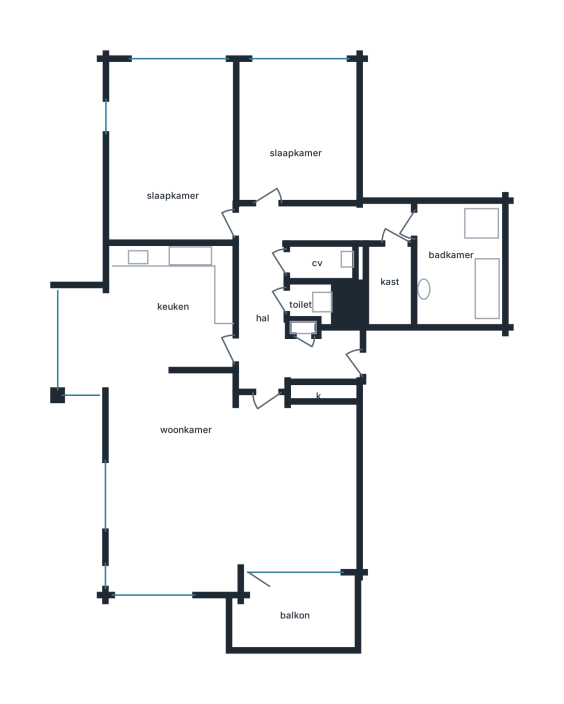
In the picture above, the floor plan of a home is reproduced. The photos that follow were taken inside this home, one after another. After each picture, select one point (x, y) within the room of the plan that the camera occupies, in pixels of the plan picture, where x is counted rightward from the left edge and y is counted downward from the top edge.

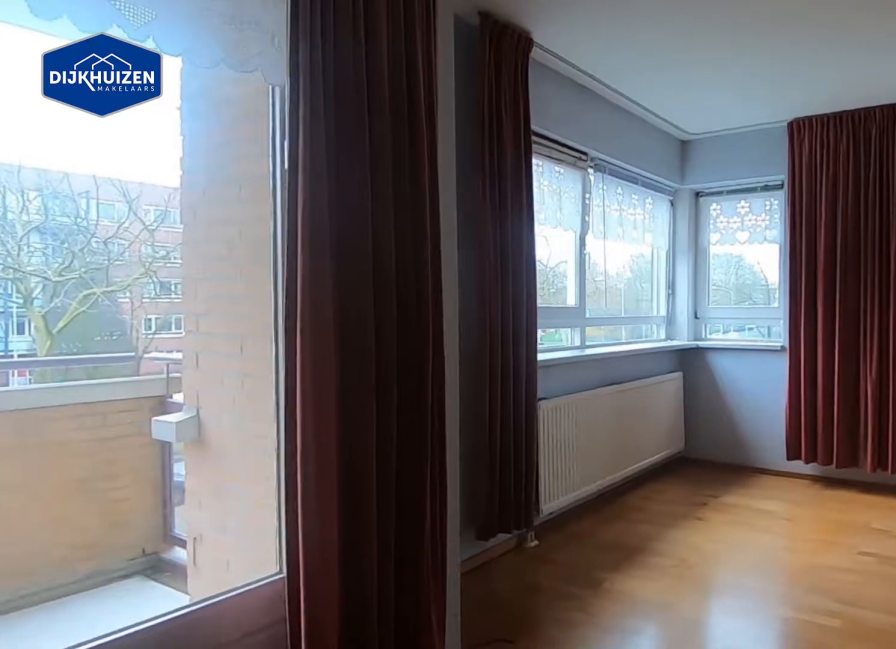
(170, 496)
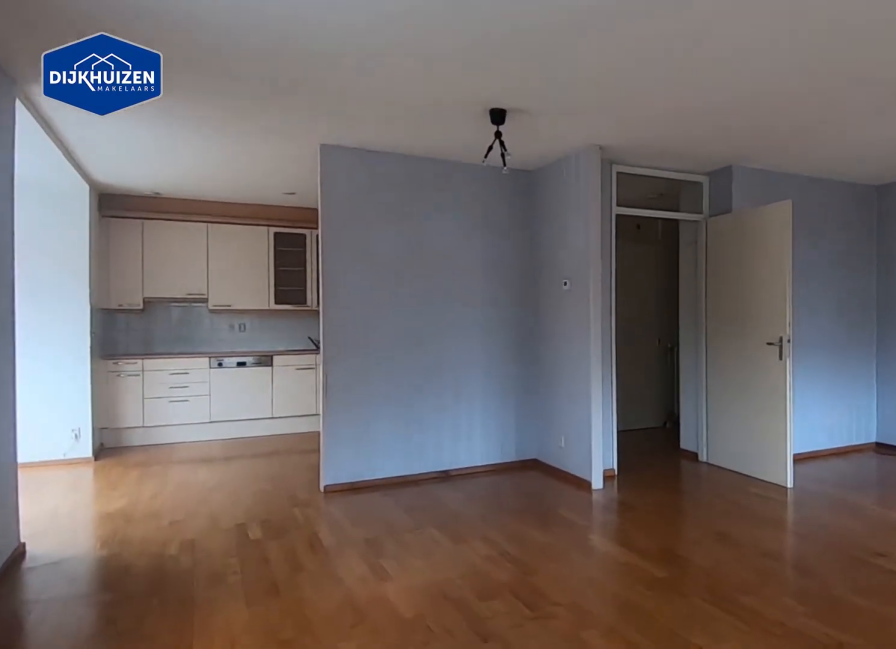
(170, 496)
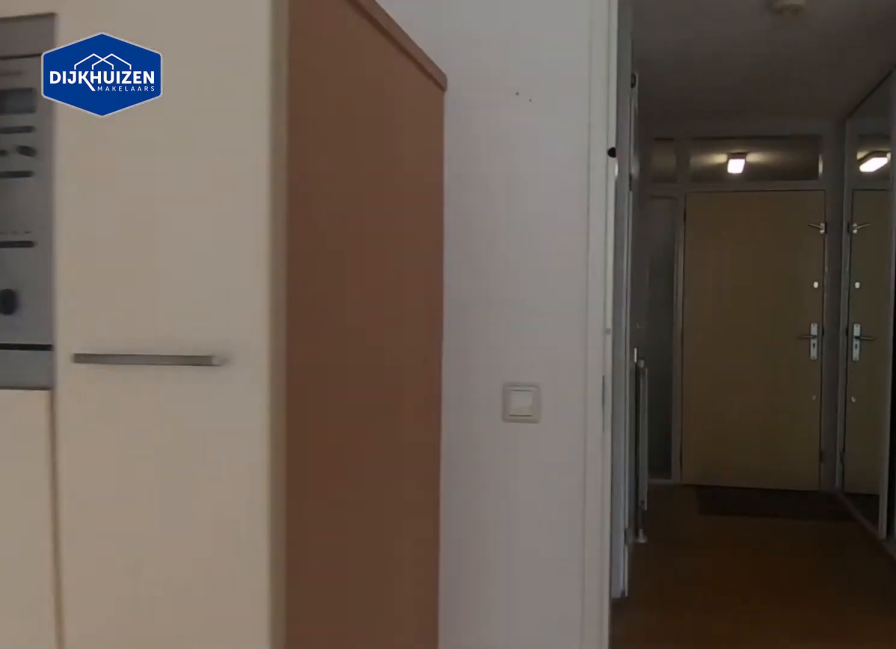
(222, 275)
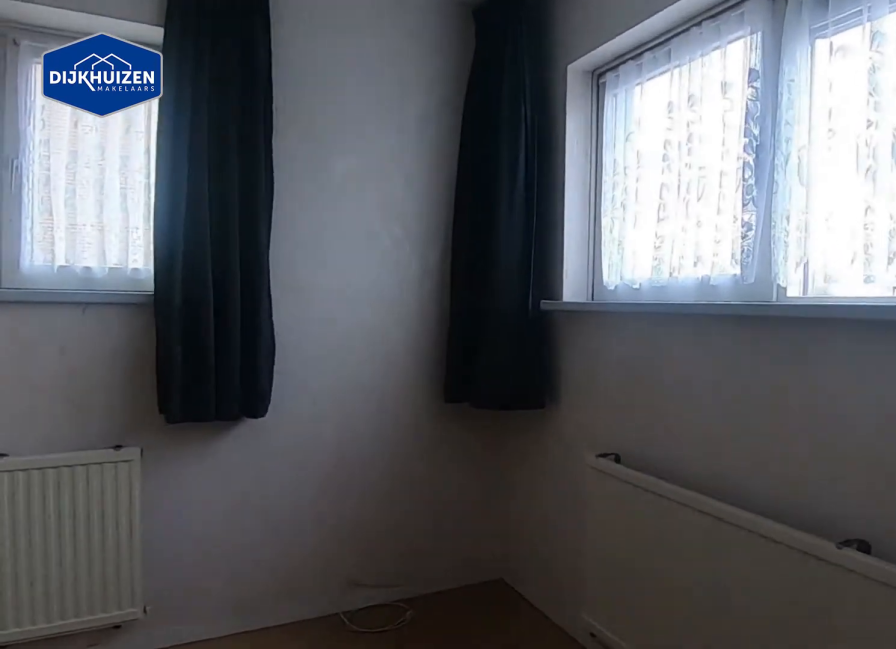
(175, 231)
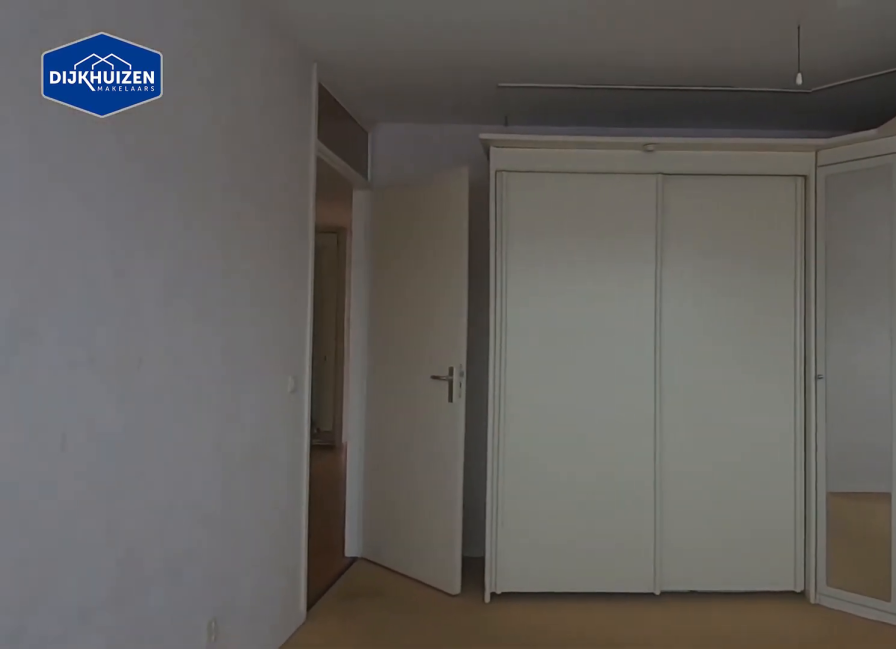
(175, 231)
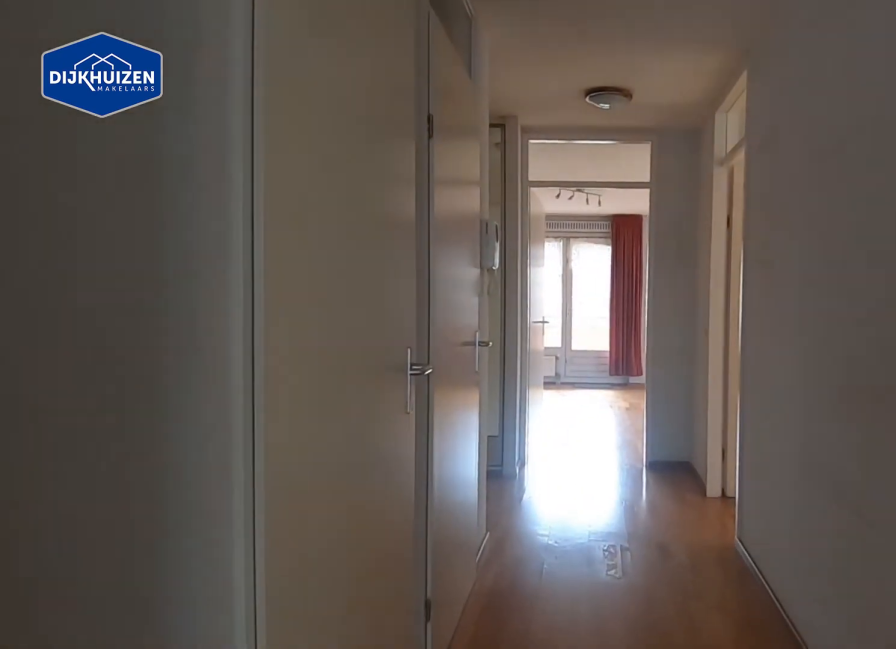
(324, 223)
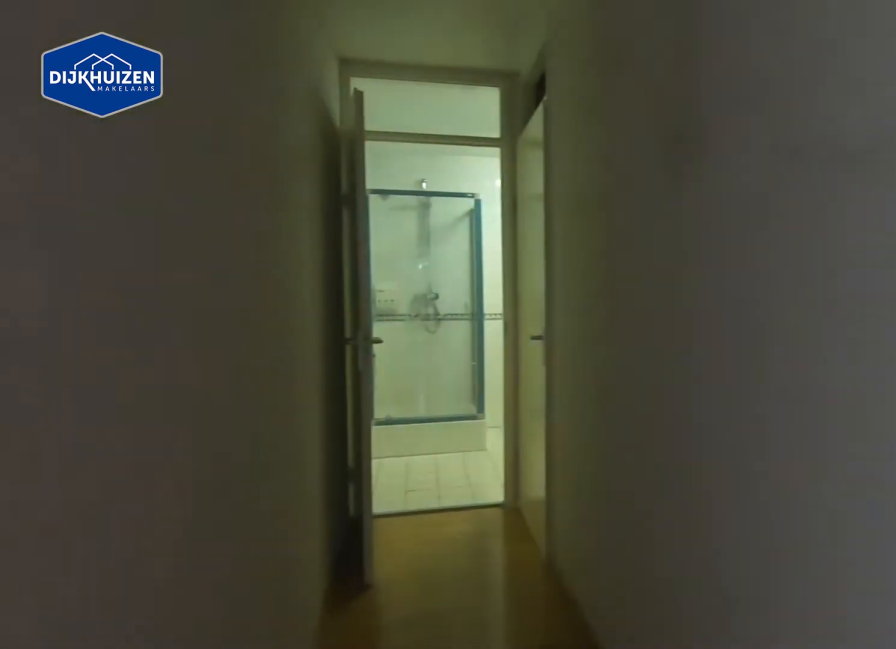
(265, 227)
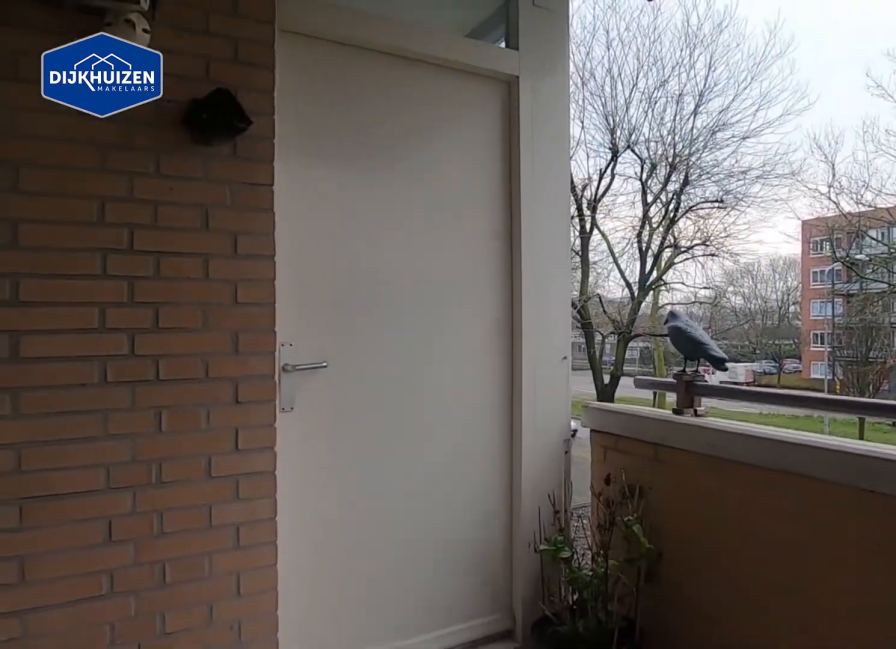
(271, 635)
